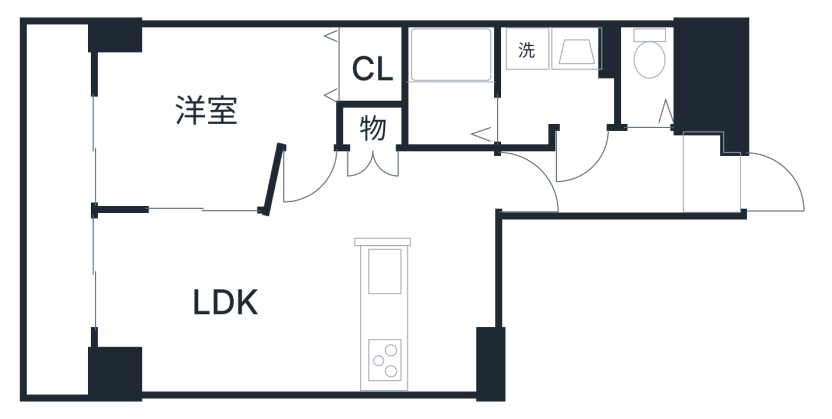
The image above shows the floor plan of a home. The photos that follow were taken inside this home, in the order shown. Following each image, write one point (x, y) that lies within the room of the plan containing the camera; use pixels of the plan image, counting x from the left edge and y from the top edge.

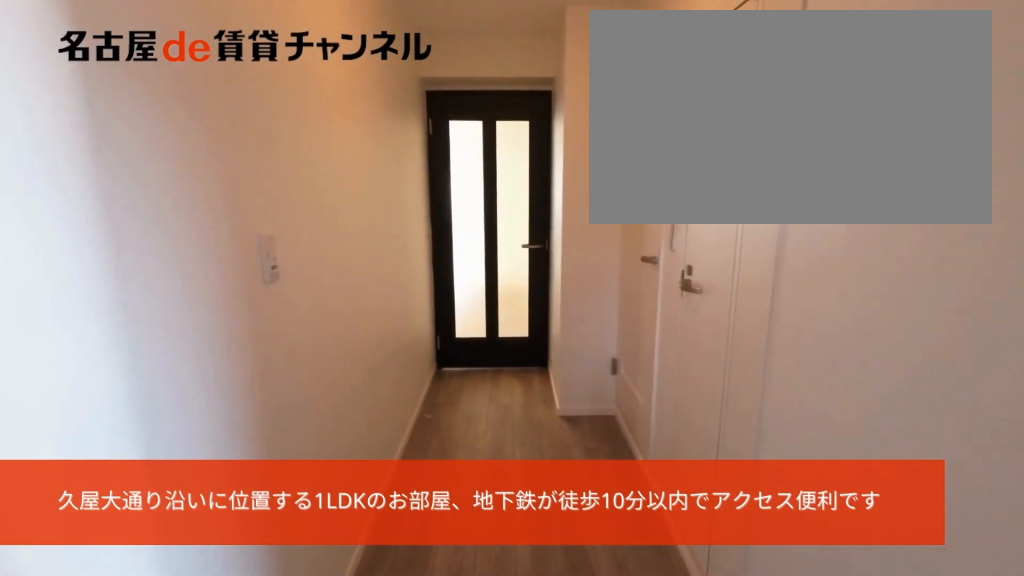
(714, 175)
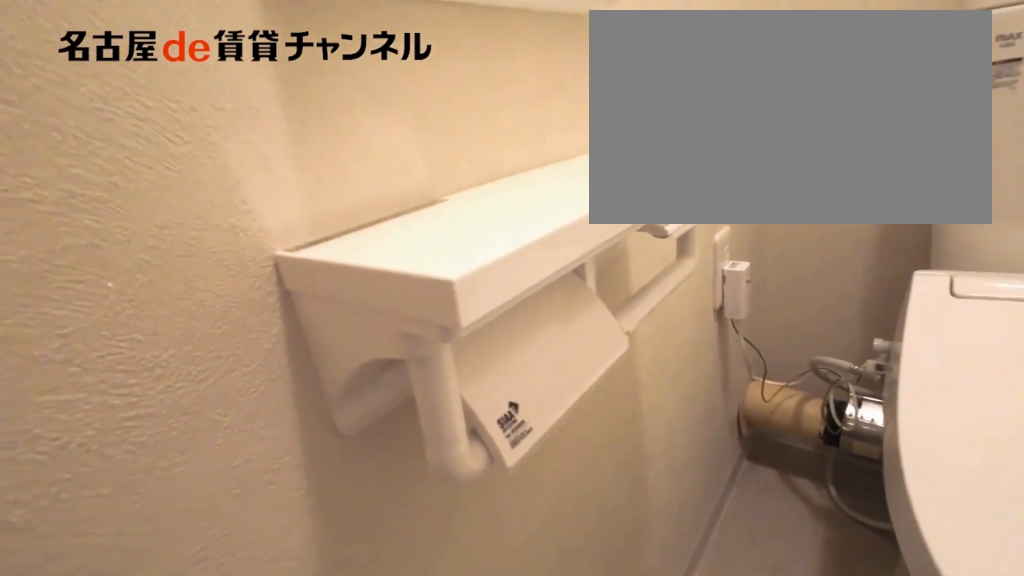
(648, 79)
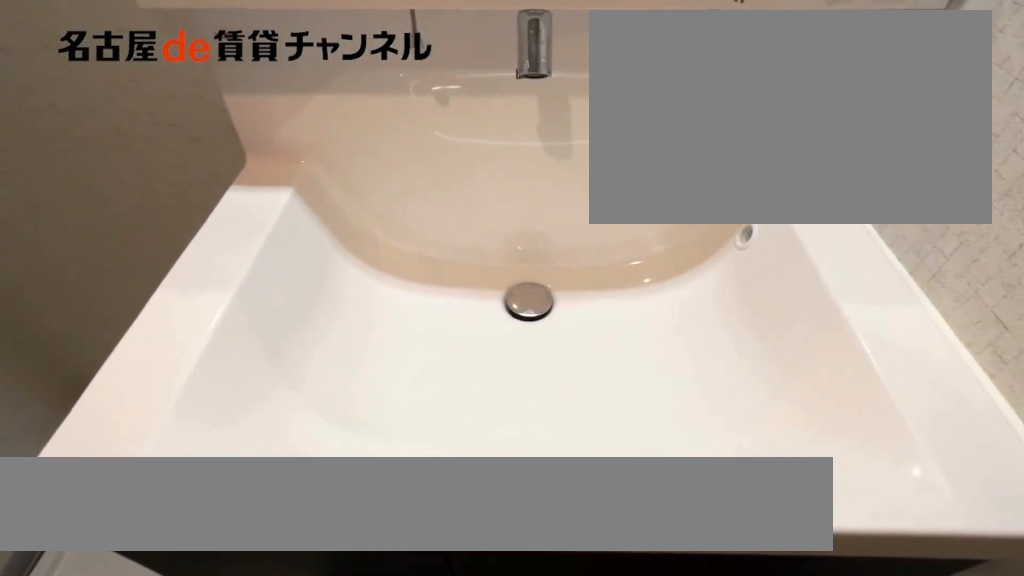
(557, 81)
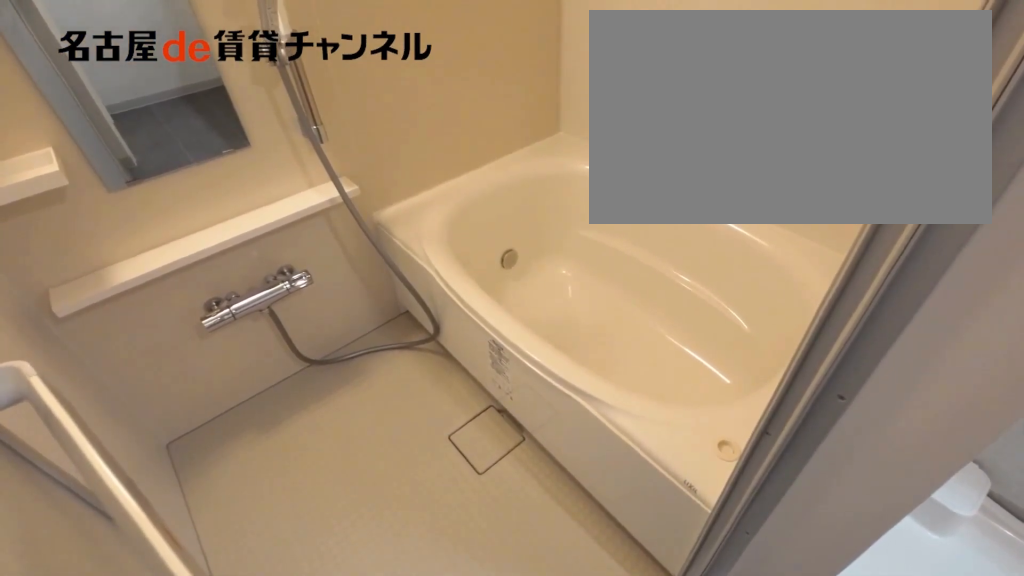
(448, 89)
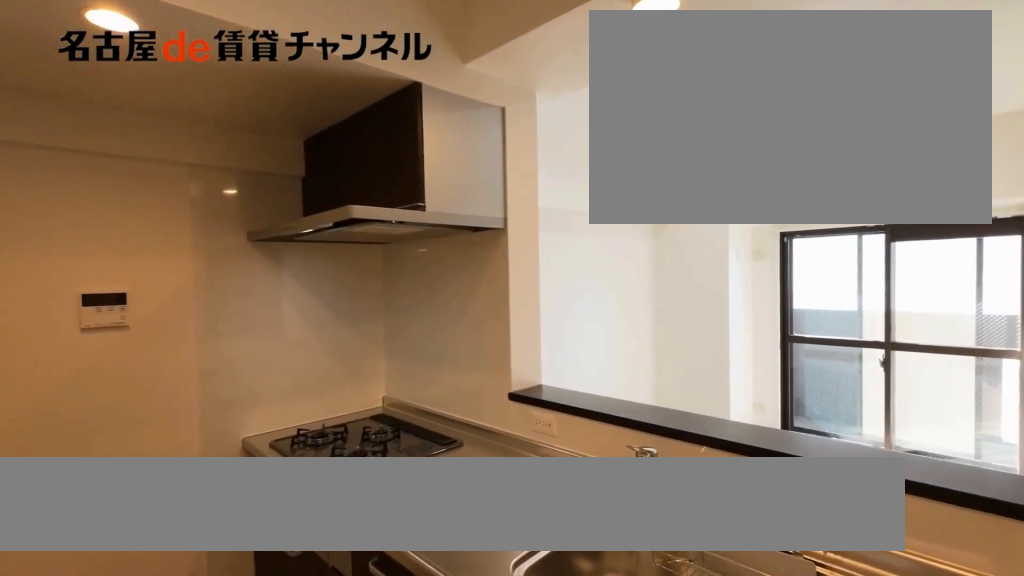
(426, 320)
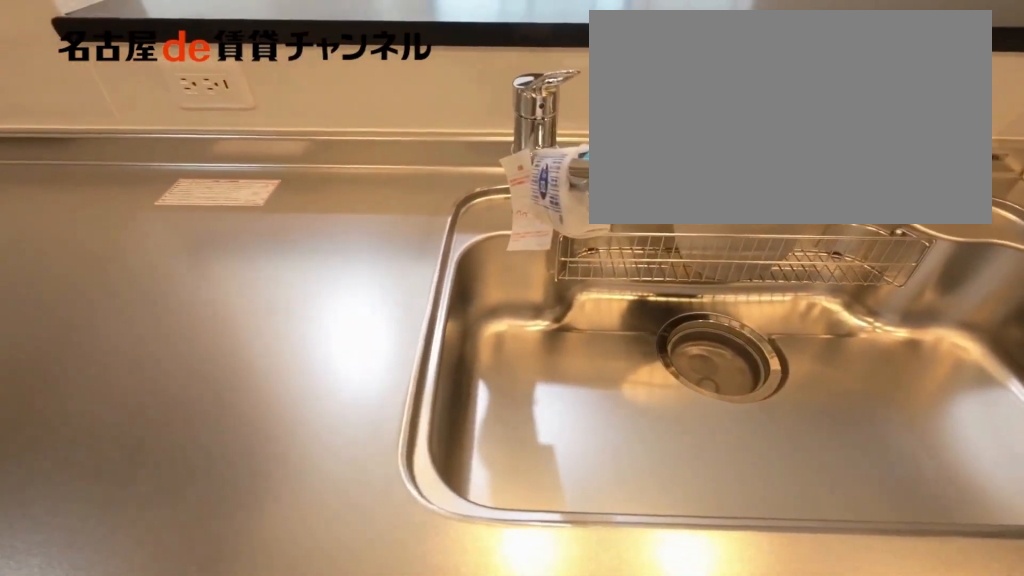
(426, 320)
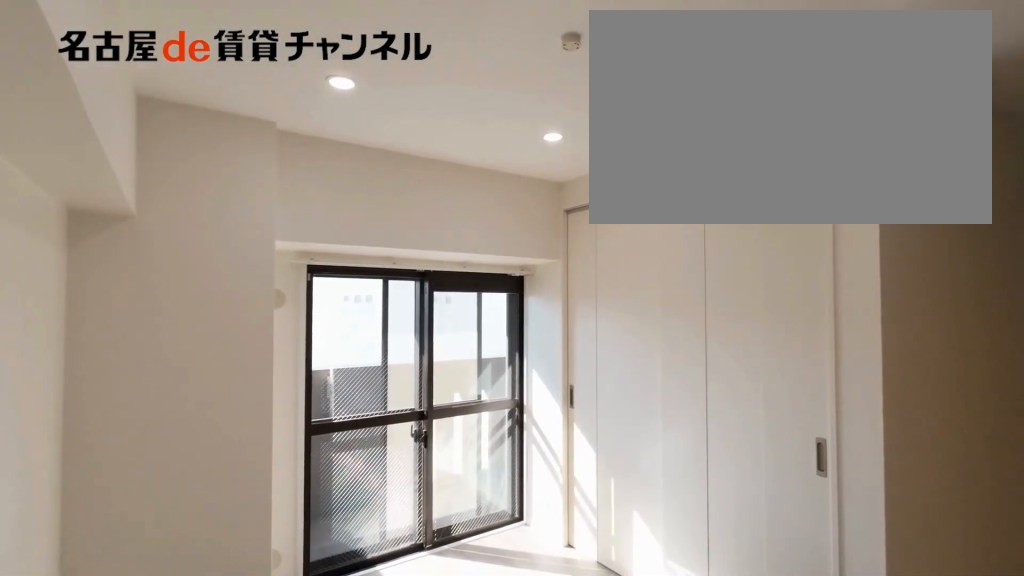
(223, 303)
